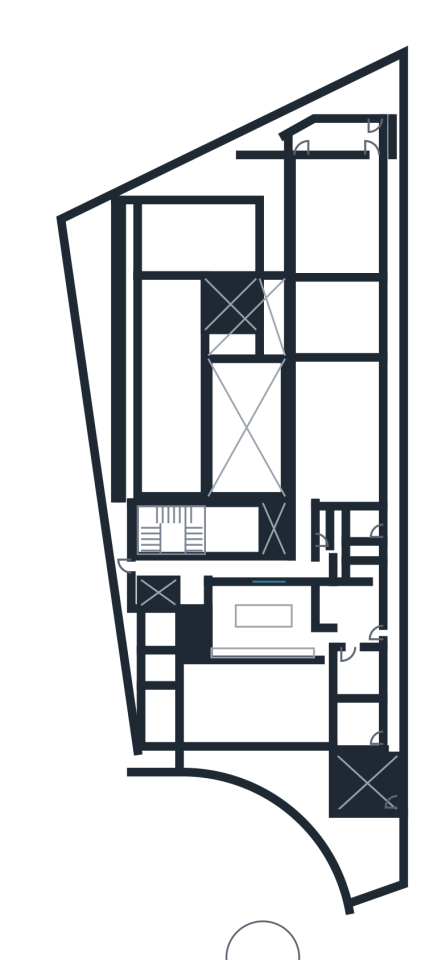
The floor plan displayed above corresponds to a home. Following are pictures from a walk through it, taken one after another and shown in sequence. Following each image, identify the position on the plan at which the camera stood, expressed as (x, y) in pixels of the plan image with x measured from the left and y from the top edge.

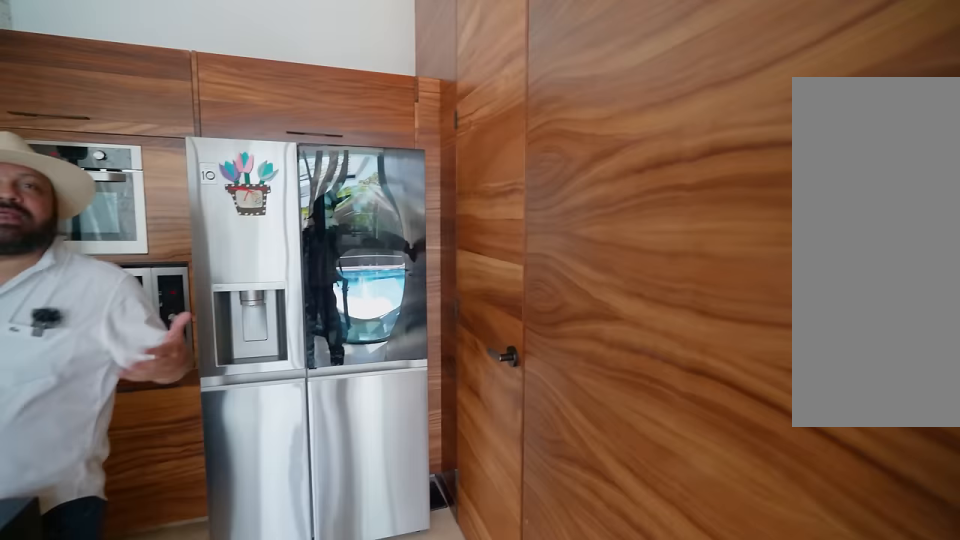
(225, 595)
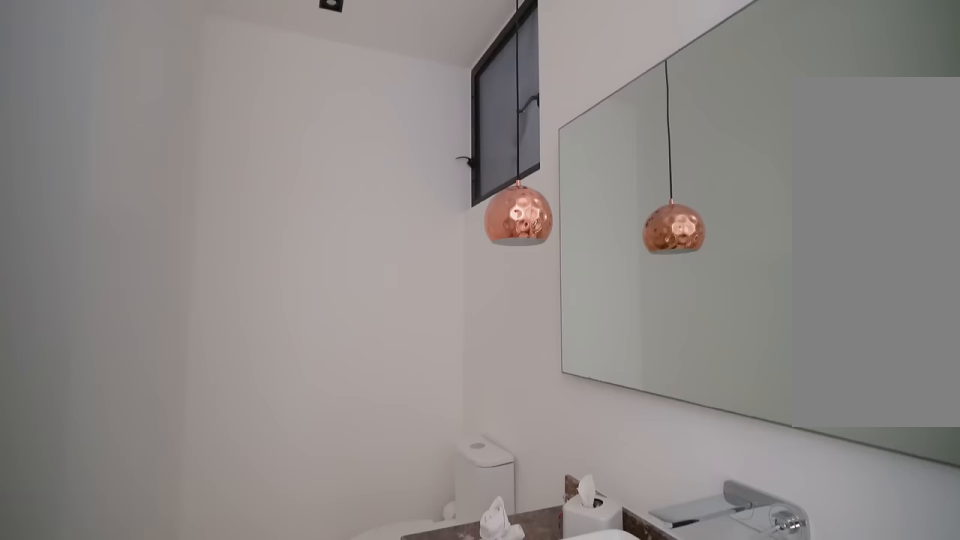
(322, 562)
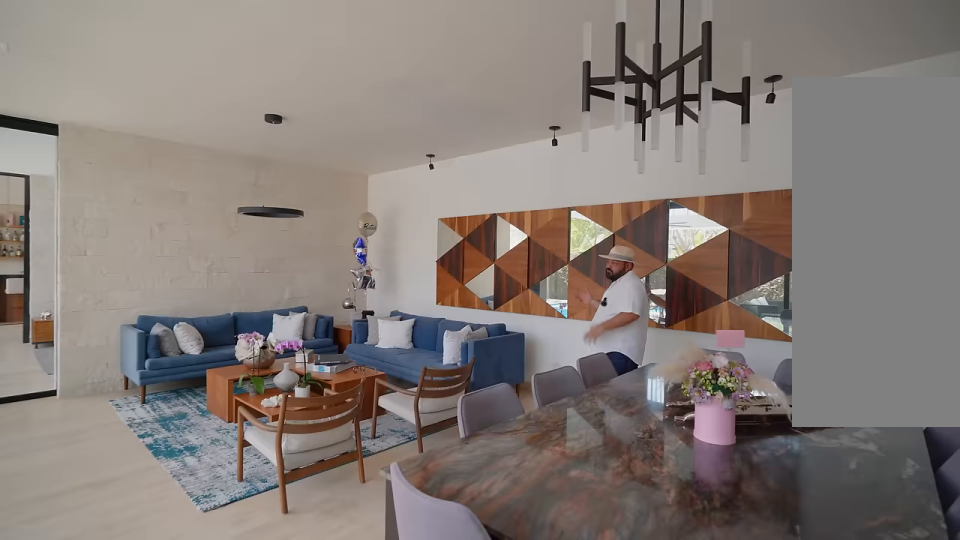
(304, 465)
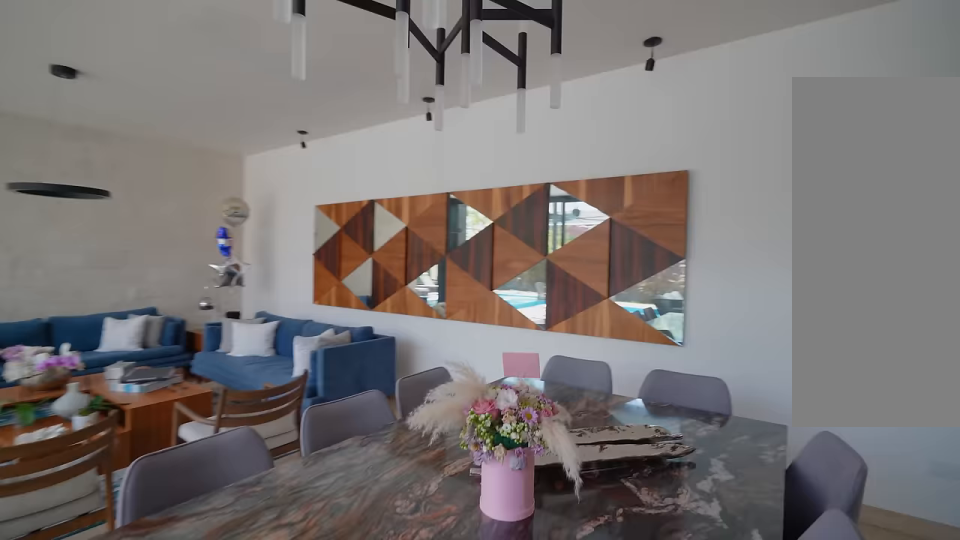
(307, 452)
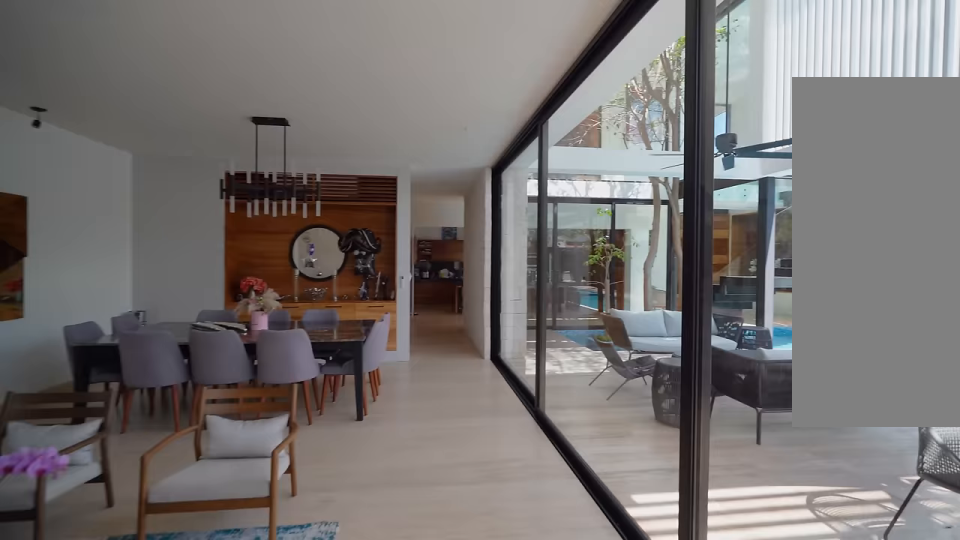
(304, 377)
